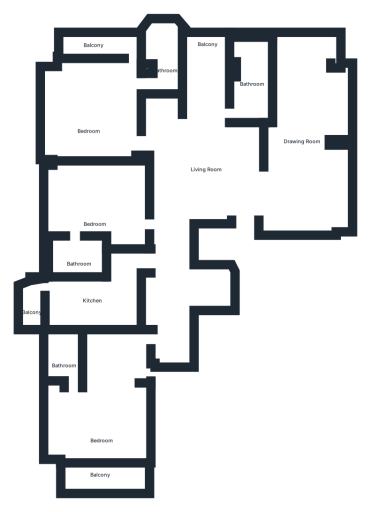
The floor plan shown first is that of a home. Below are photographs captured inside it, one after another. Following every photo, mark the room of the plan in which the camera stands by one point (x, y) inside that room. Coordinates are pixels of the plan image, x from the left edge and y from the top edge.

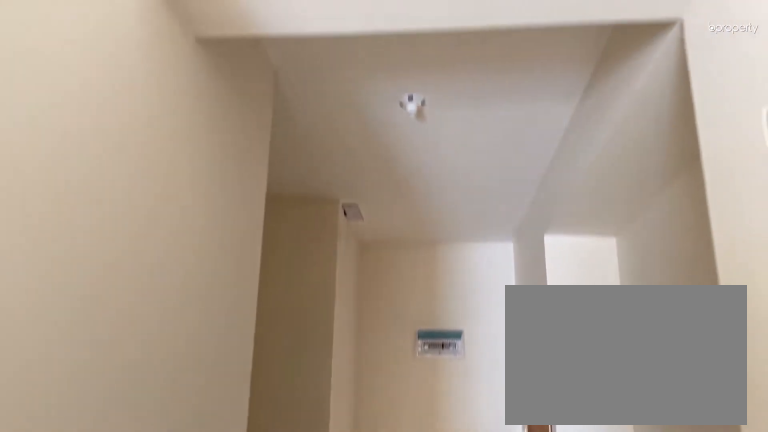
(209, 168)
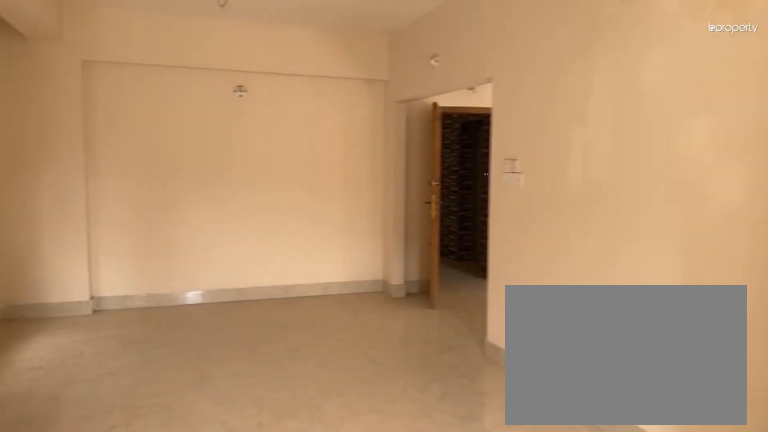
(301, 137)
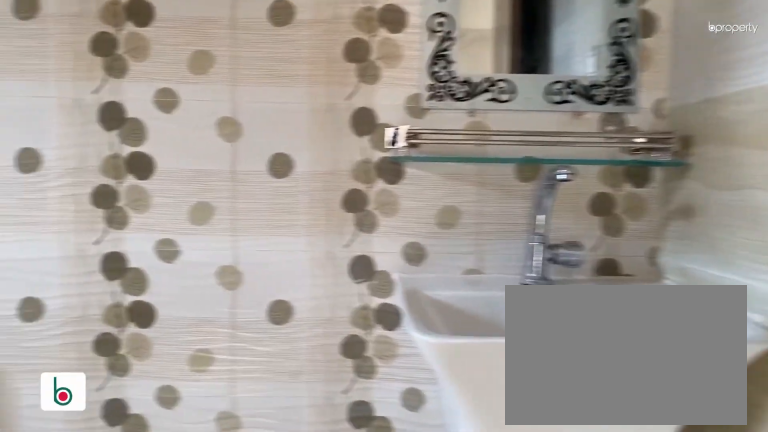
(252, 80)
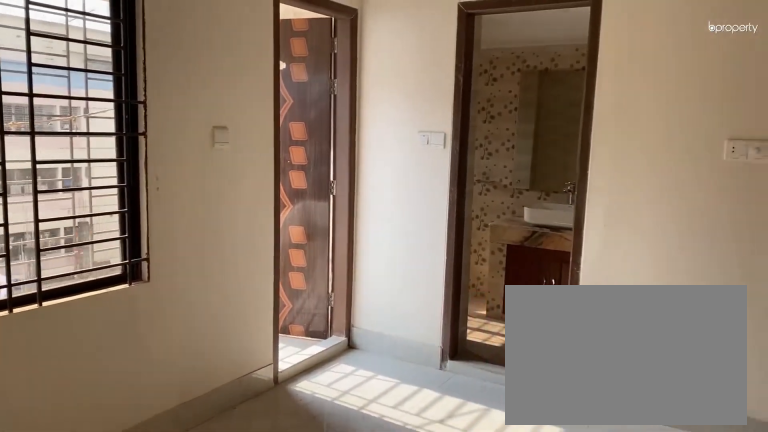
(92, 121)
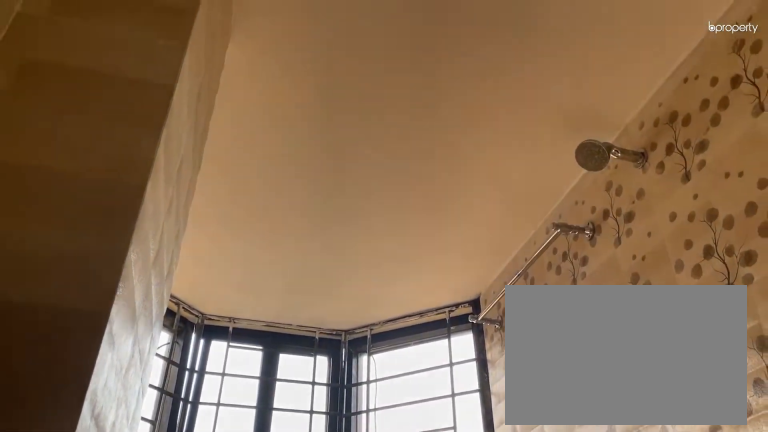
(168, 66)
